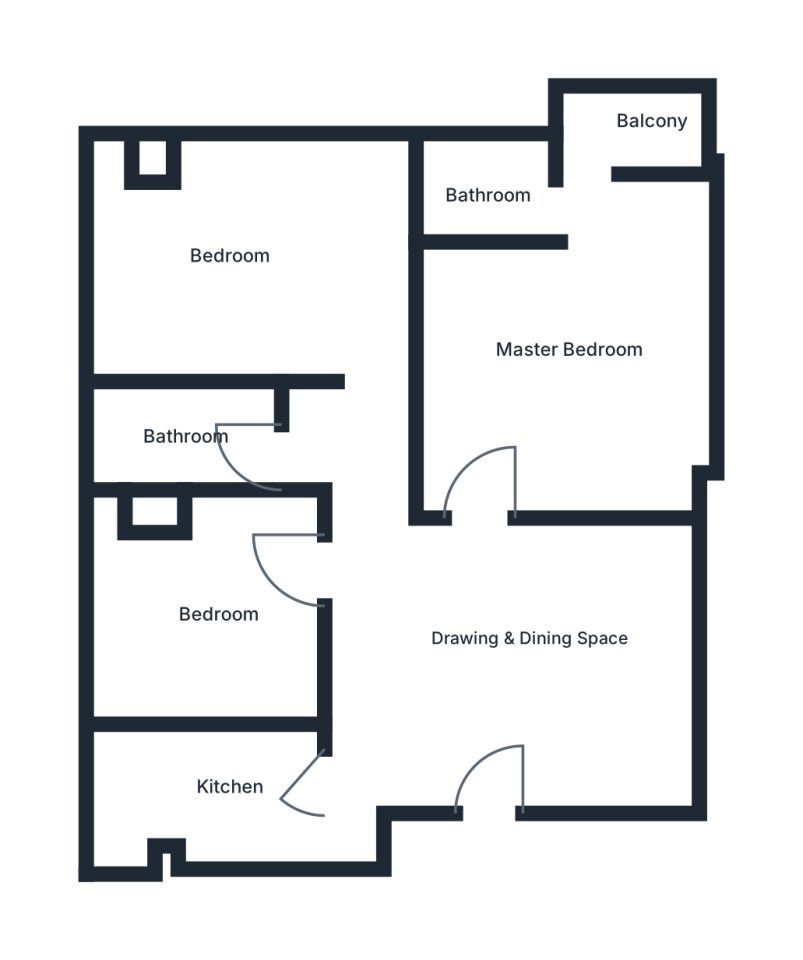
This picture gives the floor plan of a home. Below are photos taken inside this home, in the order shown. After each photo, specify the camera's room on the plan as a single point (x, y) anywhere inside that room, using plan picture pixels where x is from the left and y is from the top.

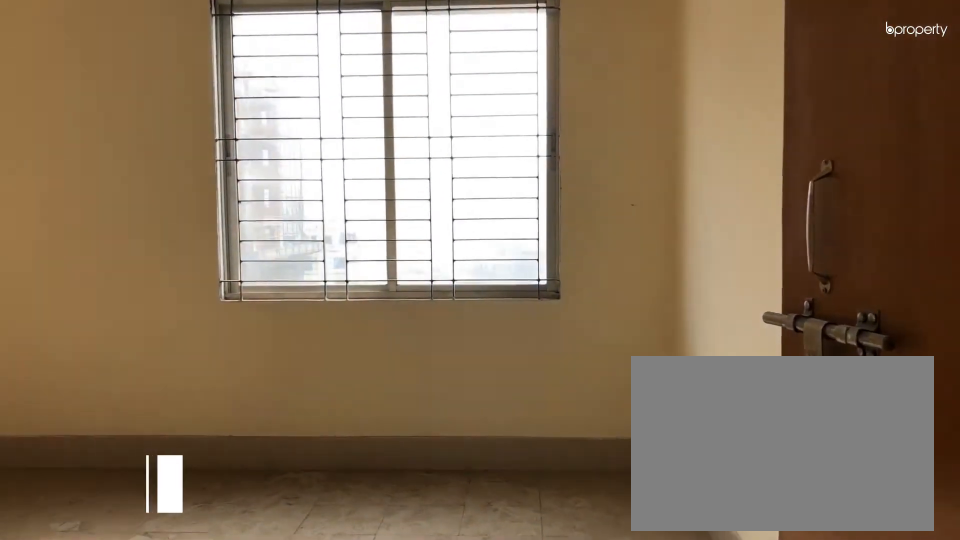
(361, 356)
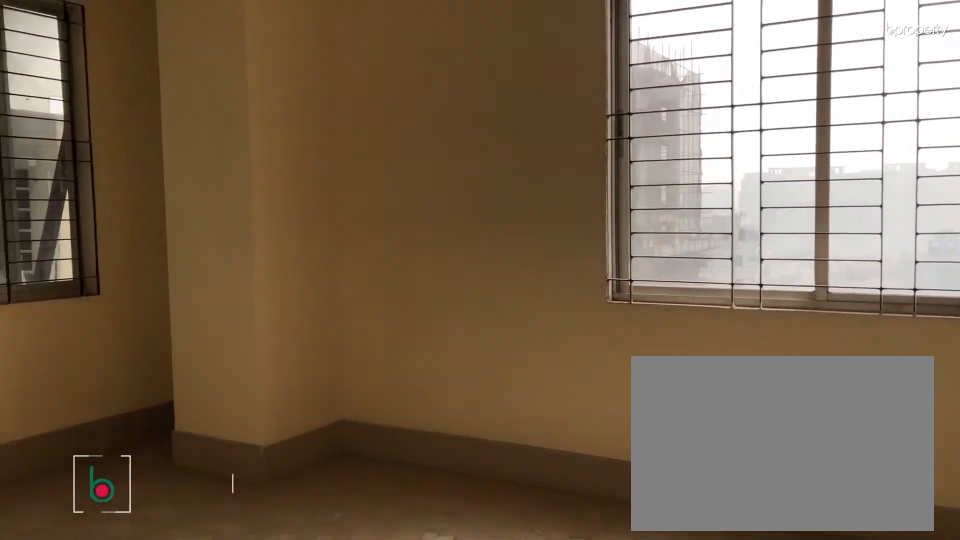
(220, 254)
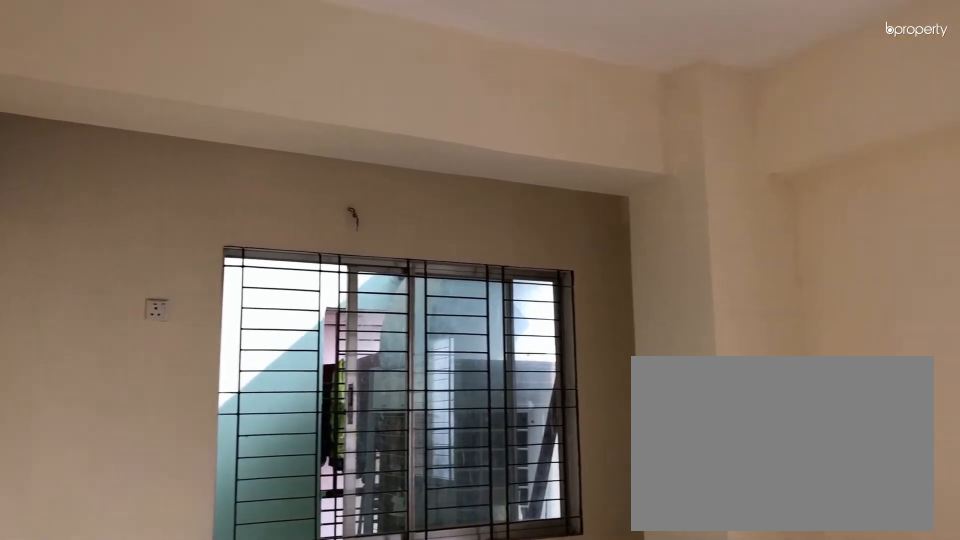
(221, 254)
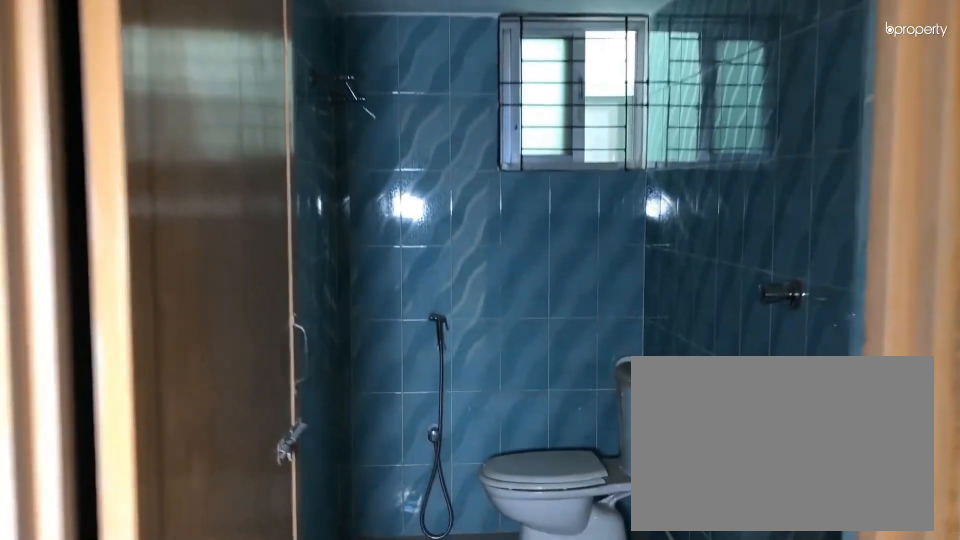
(199, 443)
